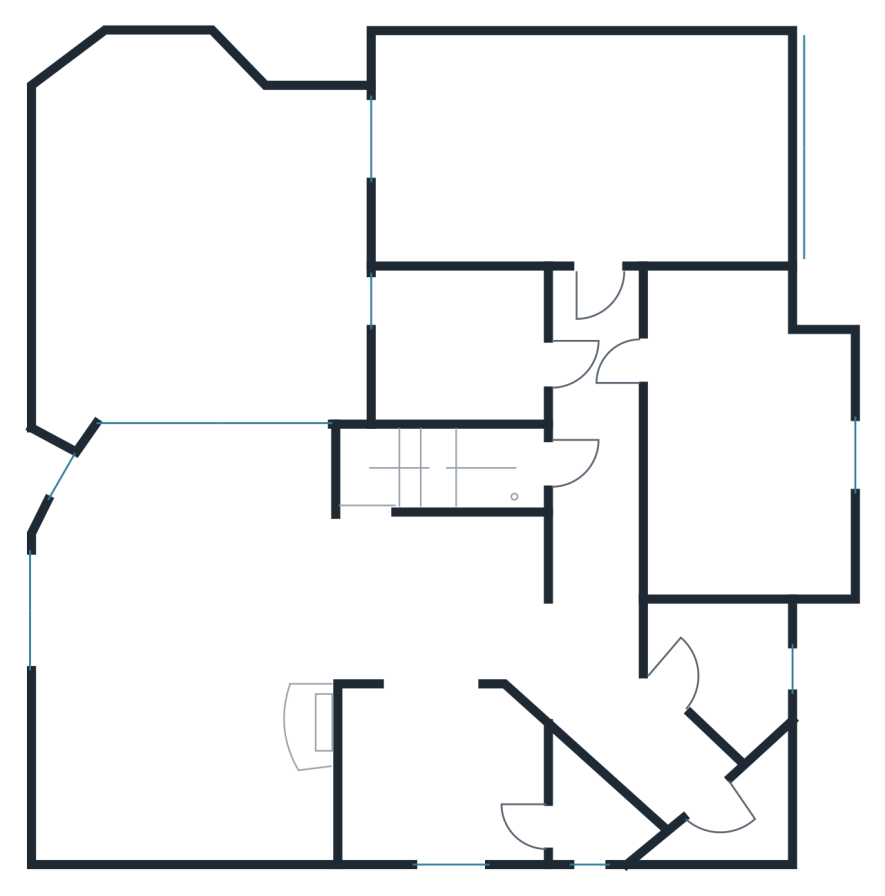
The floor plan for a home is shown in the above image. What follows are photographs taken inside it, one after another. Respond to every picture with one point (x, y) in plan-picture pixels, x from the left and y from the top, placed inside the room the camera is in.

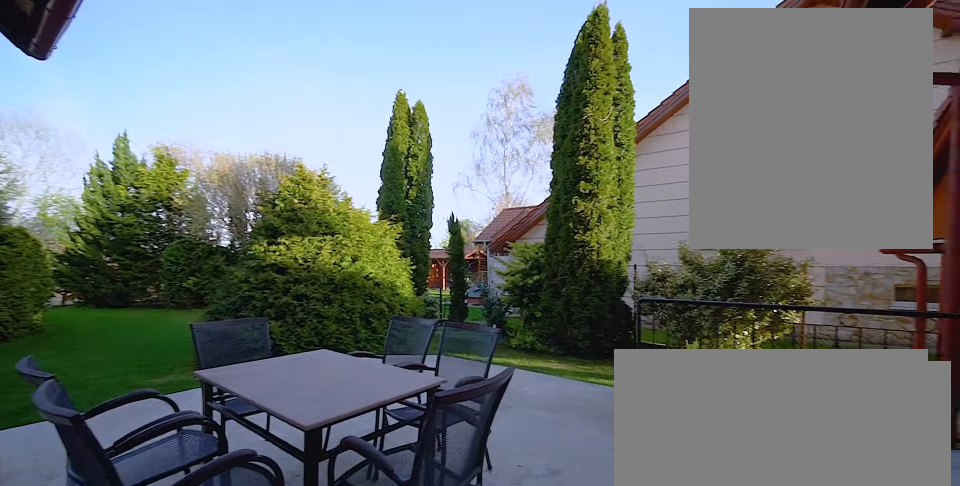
(206, 254)
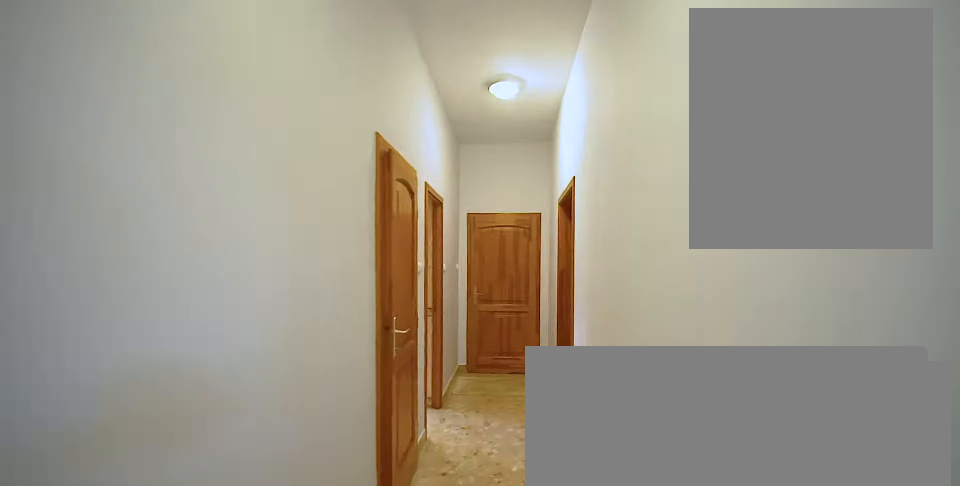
(596, 464)
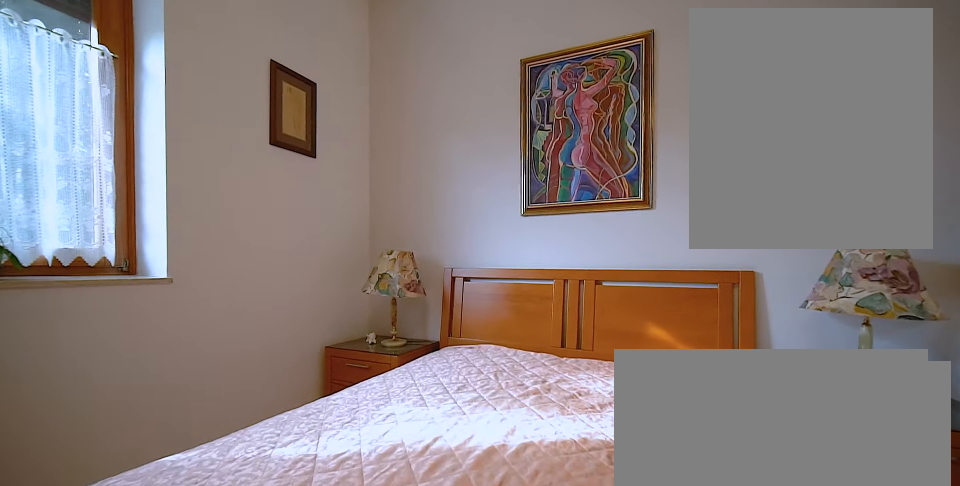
(751, 446)
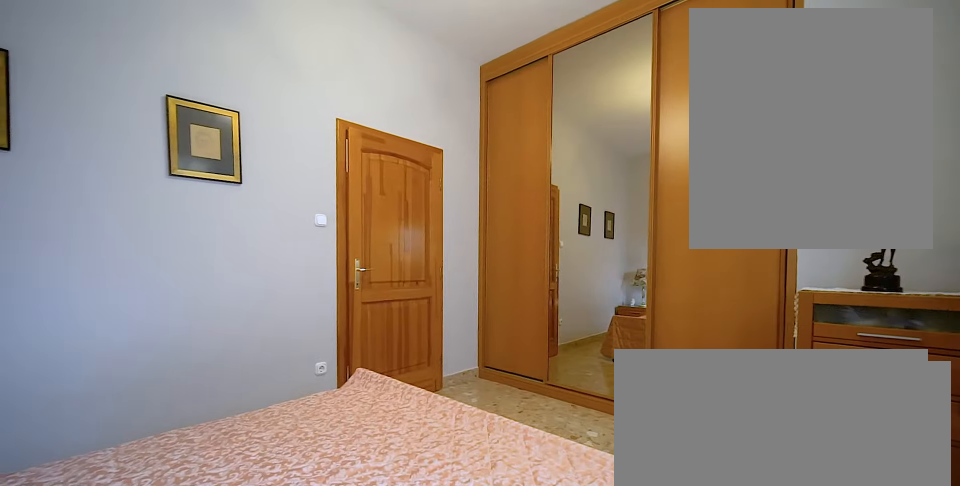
(751, 446)
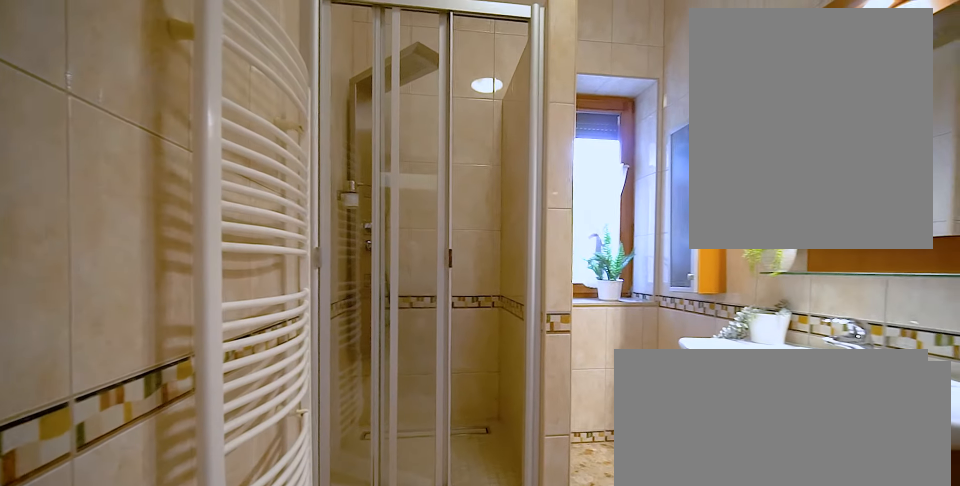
(460, 344)
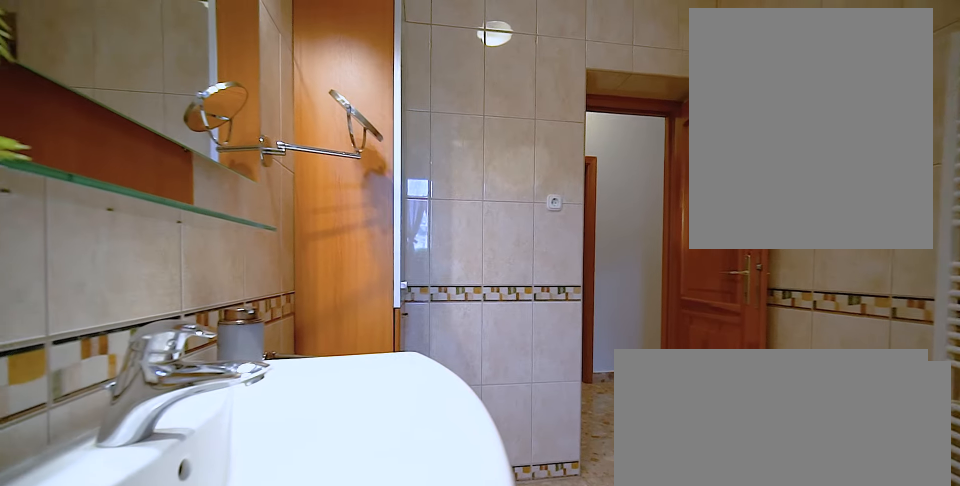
(461, 344)
